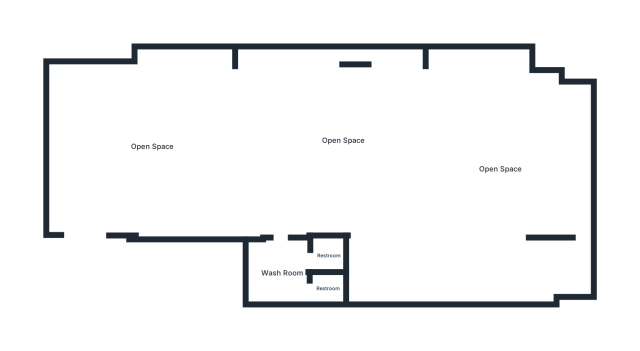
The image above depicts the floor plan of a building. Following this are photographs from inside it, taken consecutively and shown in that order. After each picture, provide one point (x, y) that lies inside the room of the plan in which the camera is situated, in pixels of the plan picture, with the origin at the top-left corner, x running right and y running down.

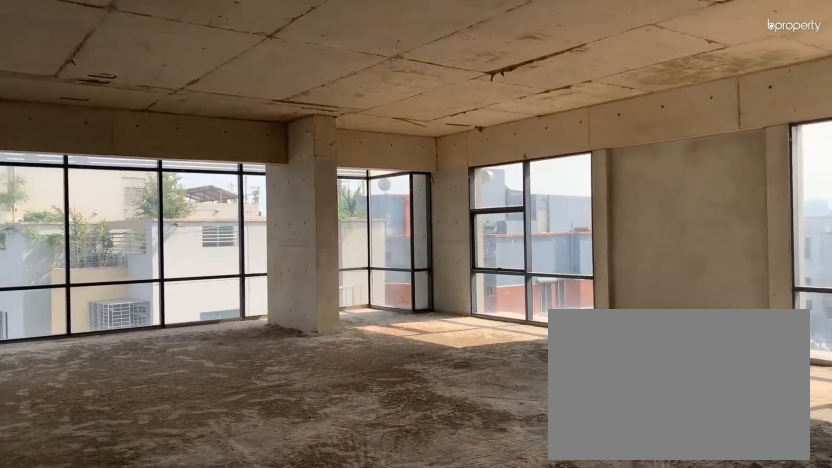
(345, 140)
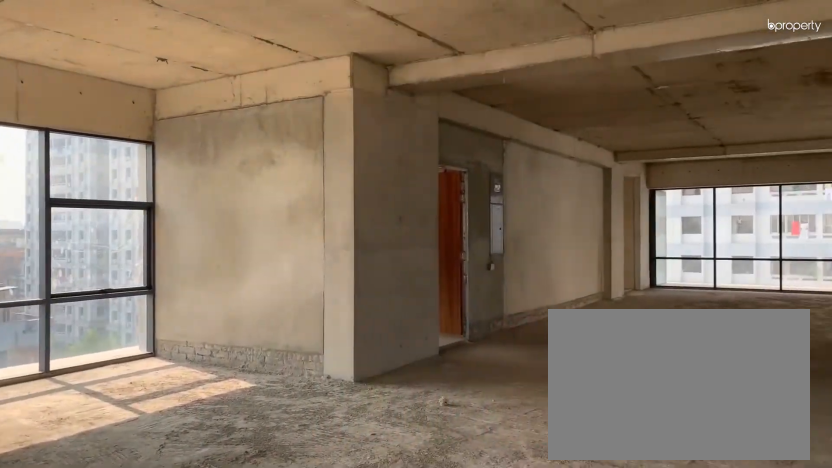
(502, 169)
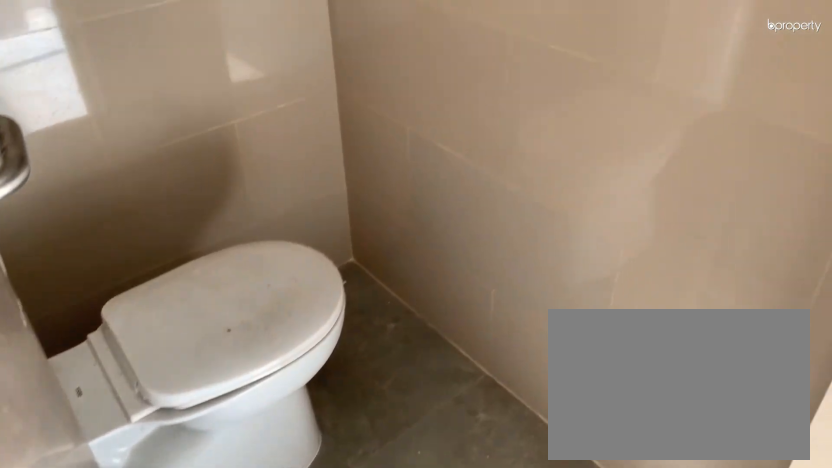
(328, 290)
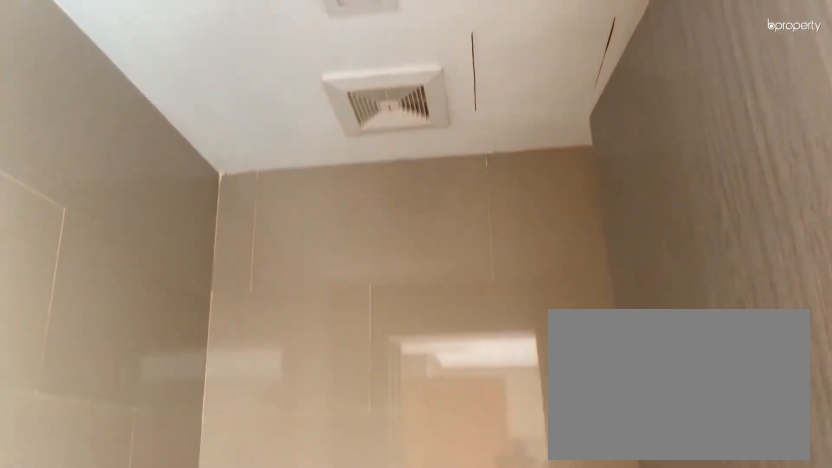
(327, 256)
